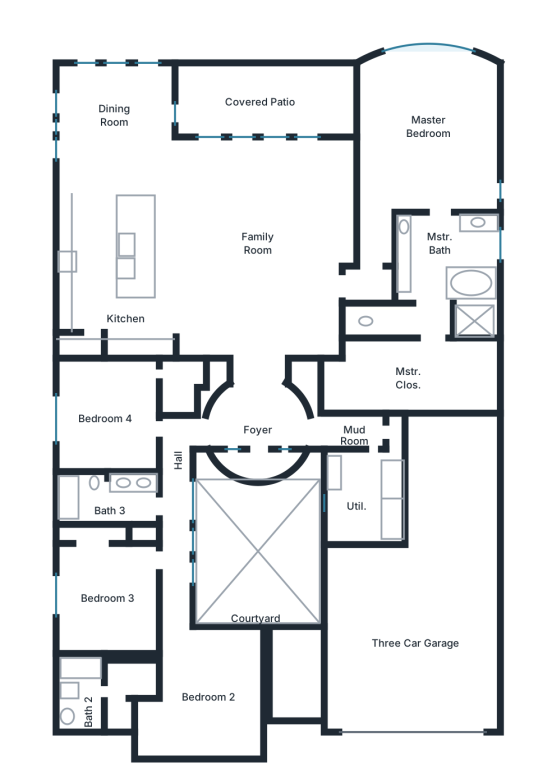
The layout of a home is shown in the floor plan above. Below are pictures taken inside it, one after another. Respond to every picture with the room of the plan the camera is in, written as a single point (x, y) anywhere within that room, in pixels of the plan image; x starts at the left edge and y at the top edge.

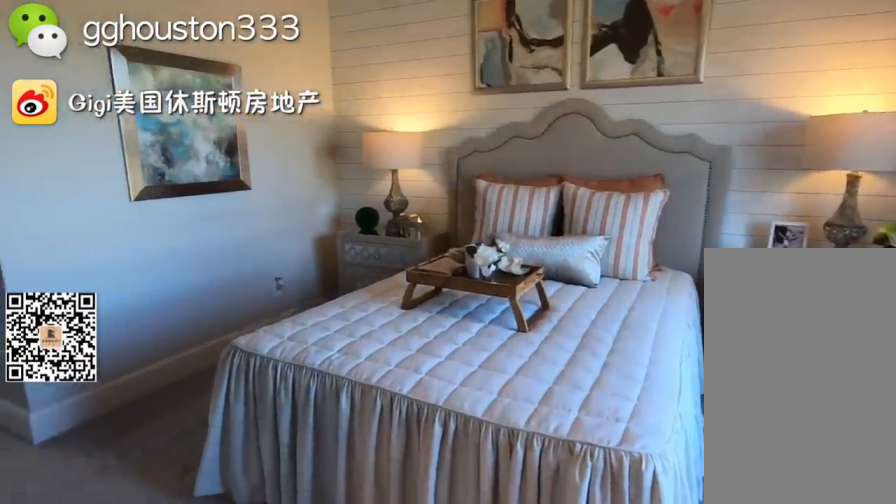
(203, 692)
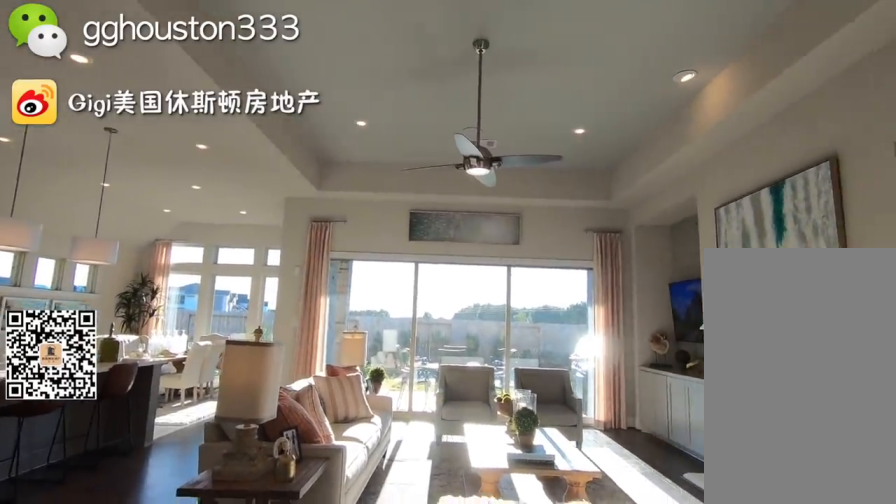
(256, 243)
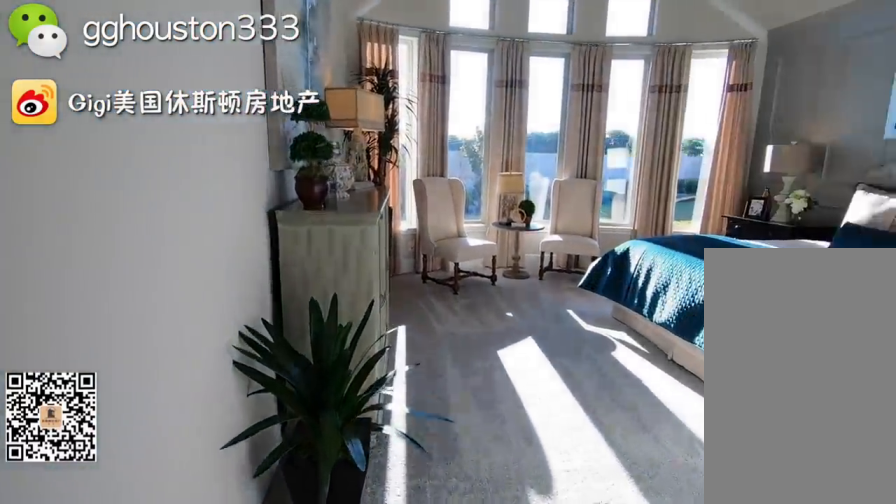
(430, 120)
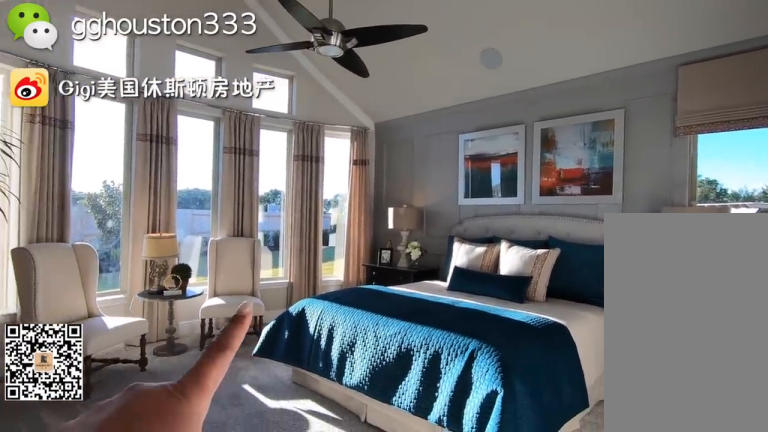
(430, 120)
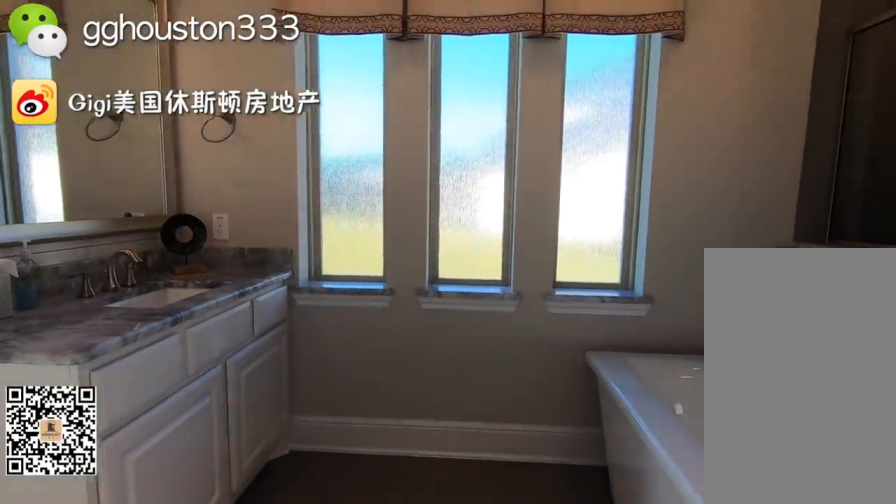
(439, 258)
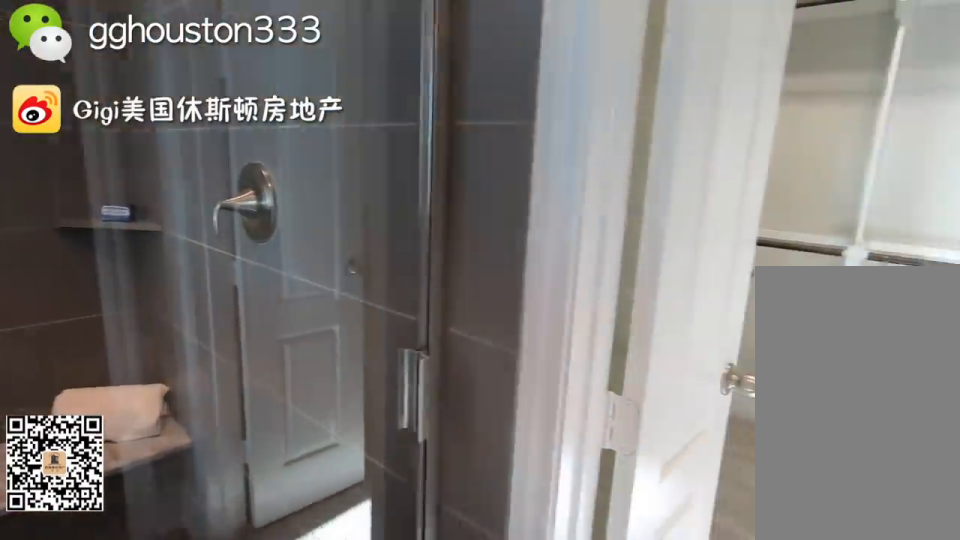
(439, 258)
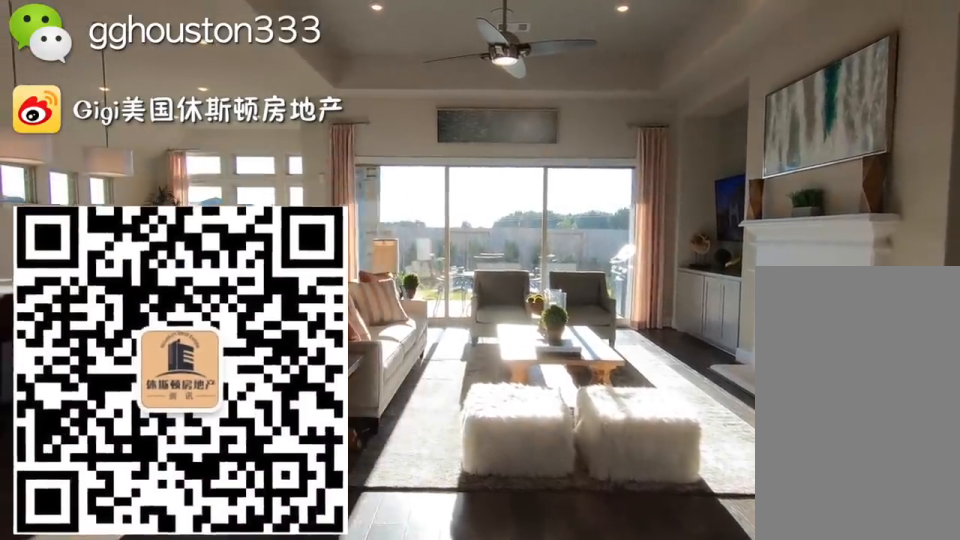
(265, 225)
